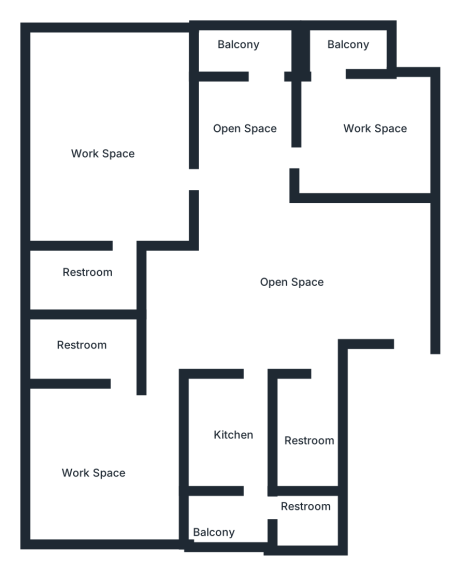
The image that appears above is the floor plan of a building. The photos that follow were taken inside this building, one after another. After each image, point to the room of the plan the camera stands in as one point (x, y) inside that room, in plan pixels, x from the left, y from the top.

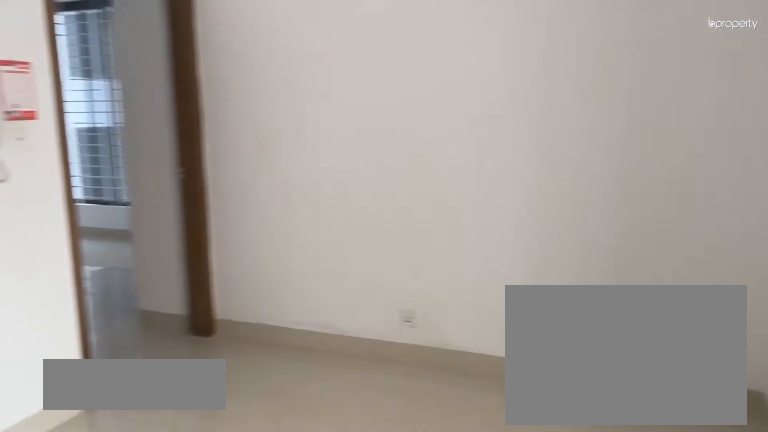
(274, 273)
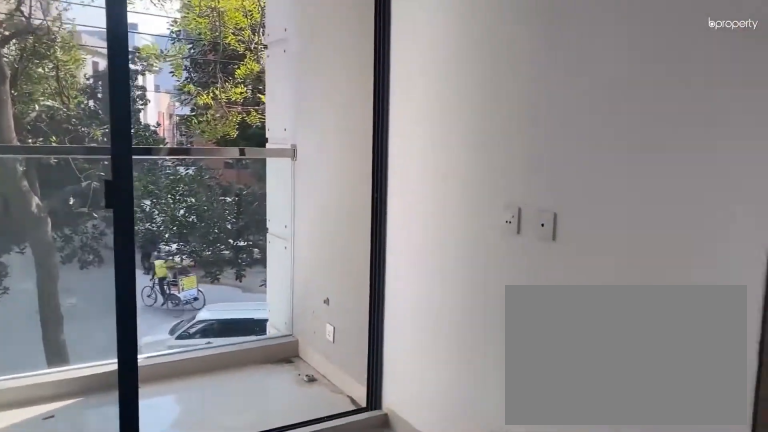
(245, 130)
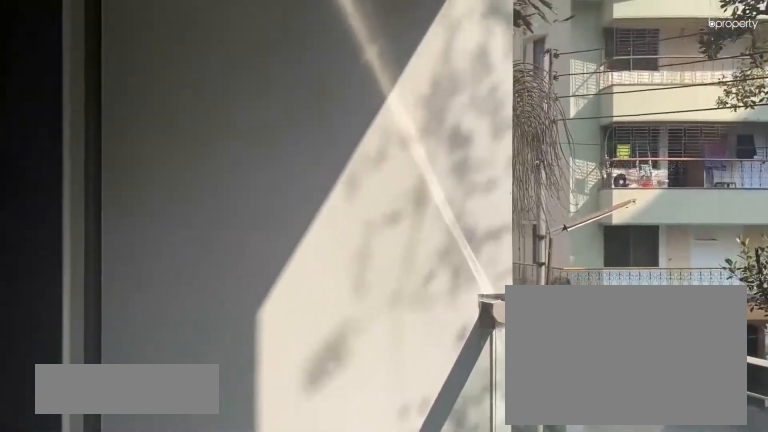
(254, 71)
